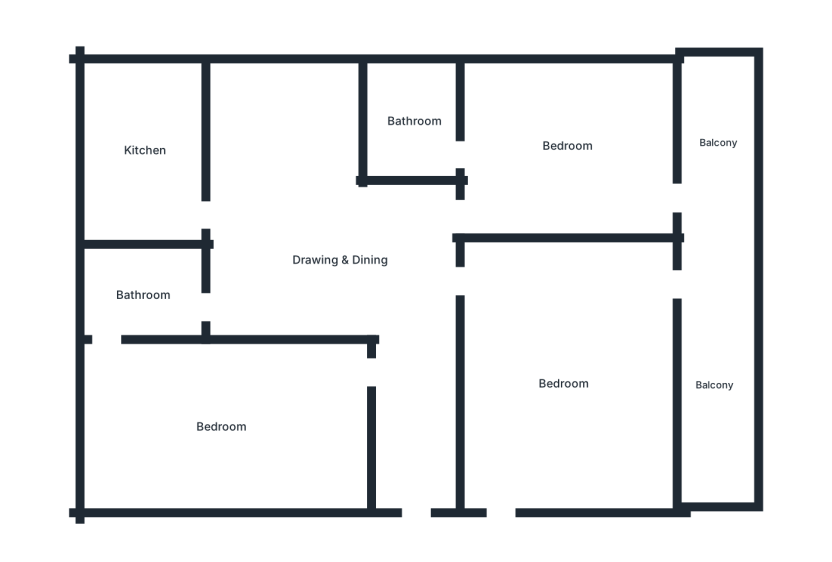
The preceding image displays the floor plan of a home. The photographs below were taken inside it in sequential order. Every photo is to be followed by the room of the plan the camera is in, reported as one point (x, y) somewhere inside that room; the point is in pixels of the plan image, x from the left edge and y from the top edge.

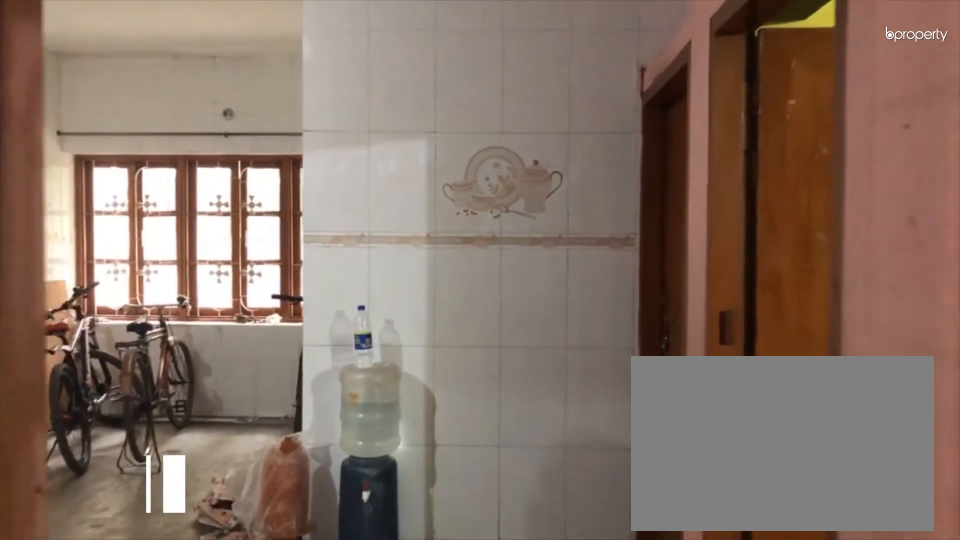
(340, 264)
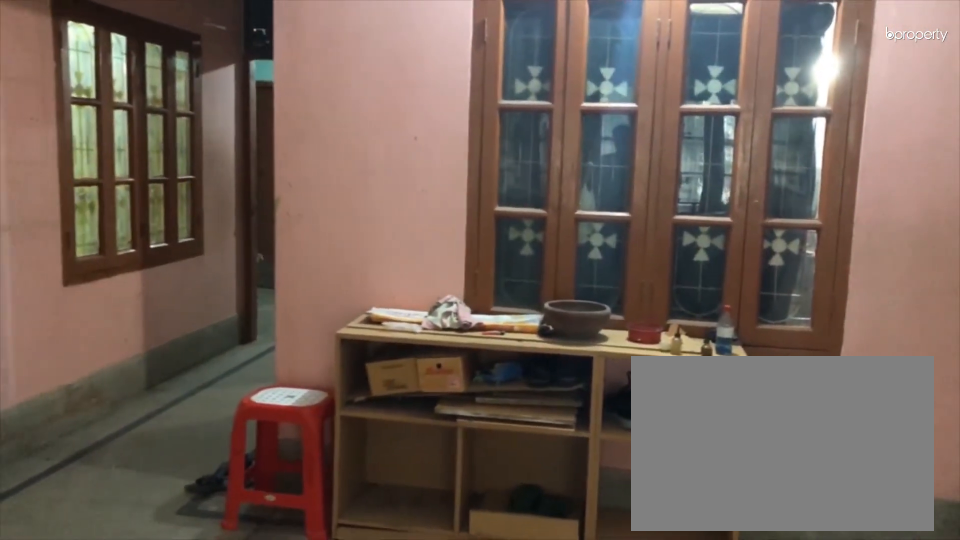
(340, 264)
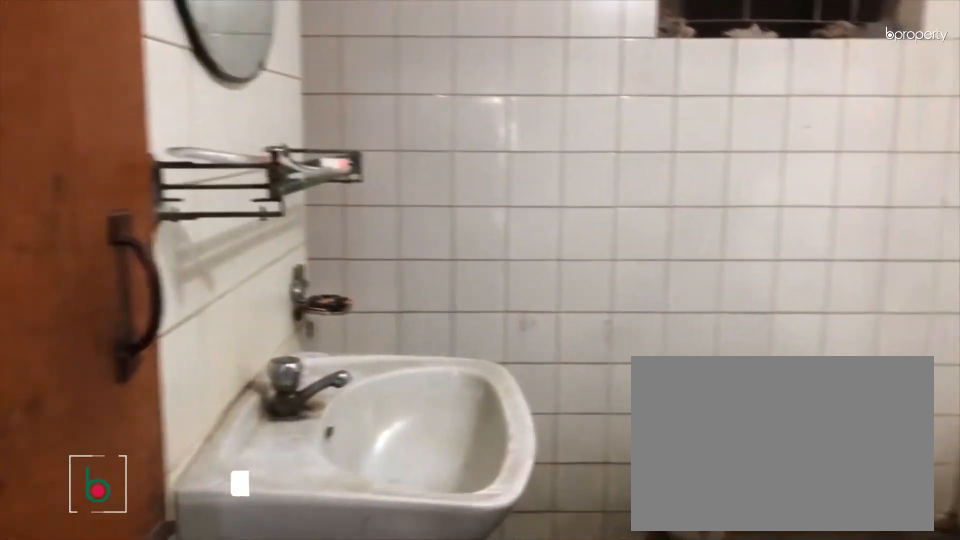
(143, 296)
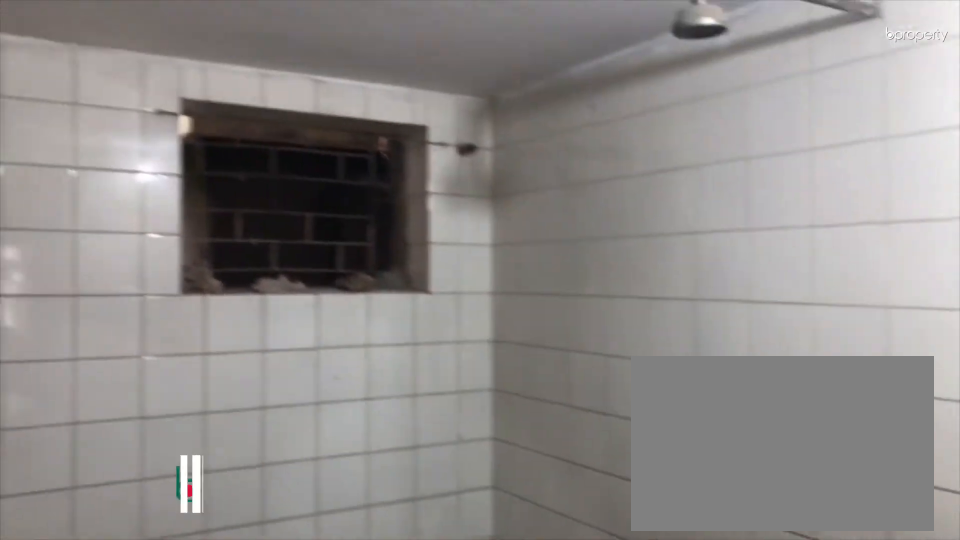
(143, 296)
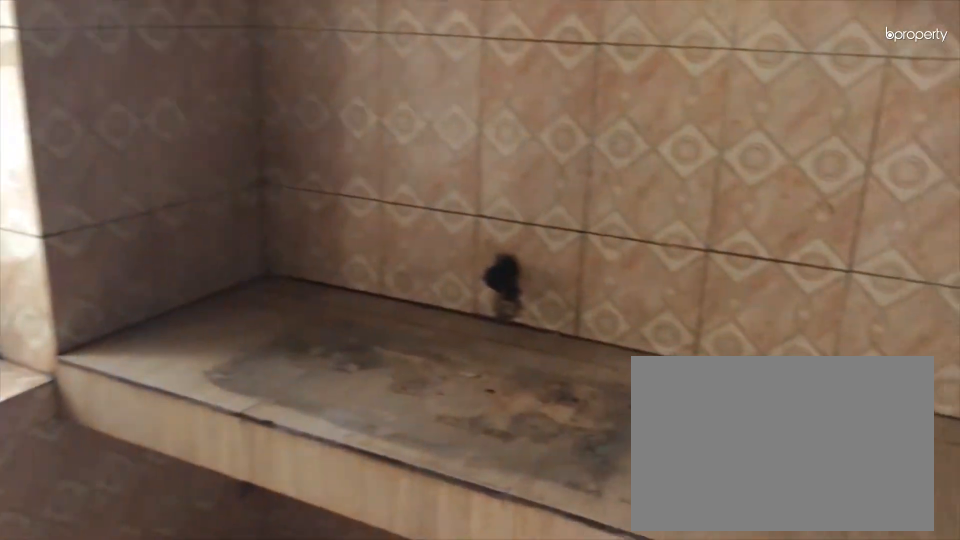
(146, 149)
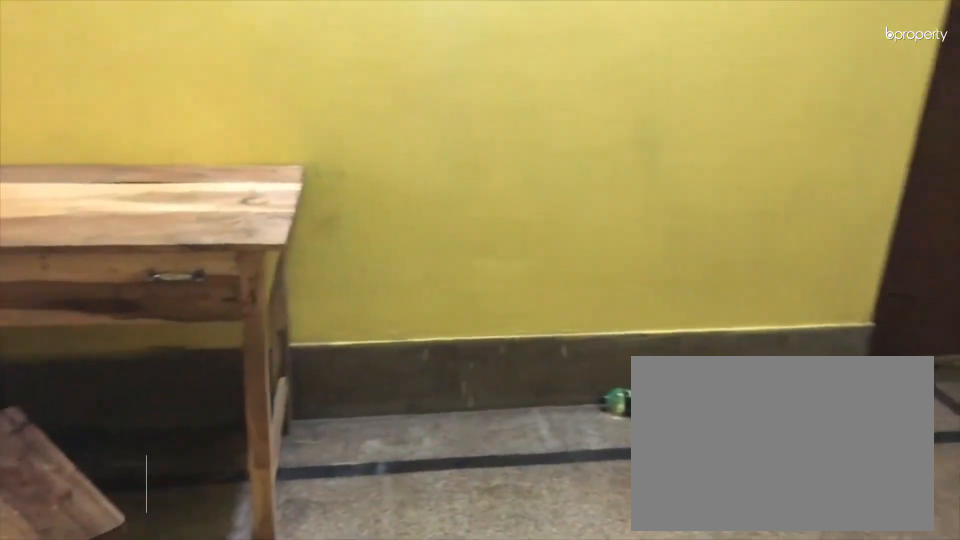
(566, 382)
